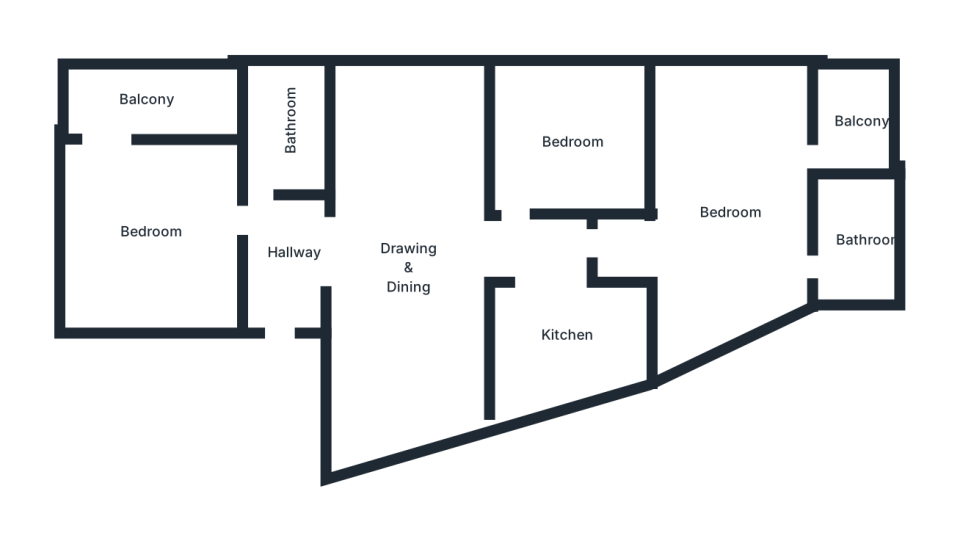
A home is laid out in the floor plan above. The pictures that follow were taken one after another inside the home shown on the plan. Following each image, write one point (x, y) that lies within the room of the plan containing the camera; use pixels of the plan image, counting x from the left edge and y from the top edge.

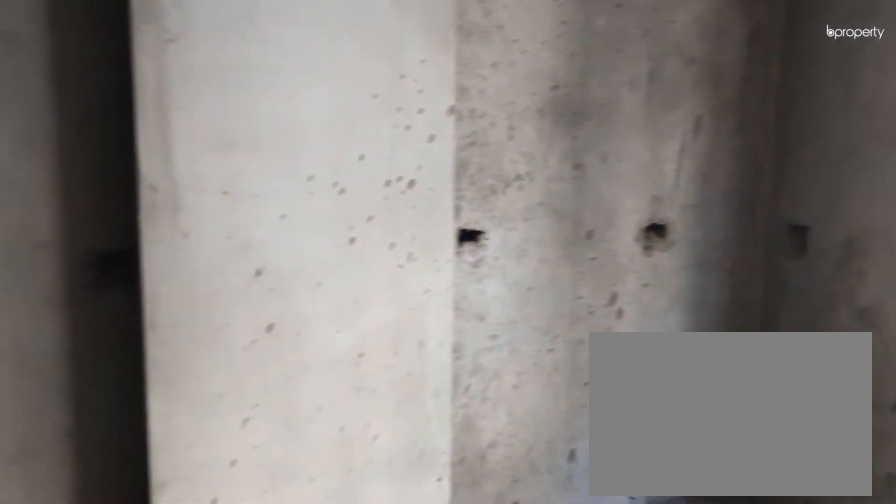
(409, 267)
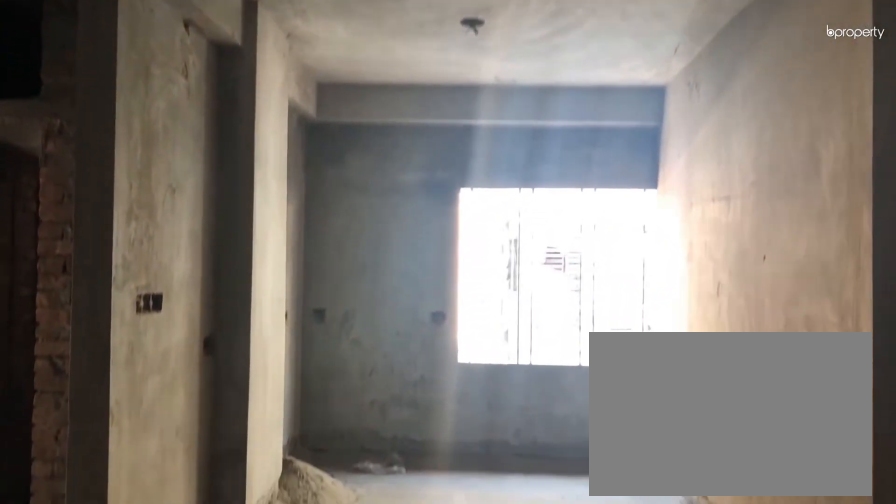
(409, 267)
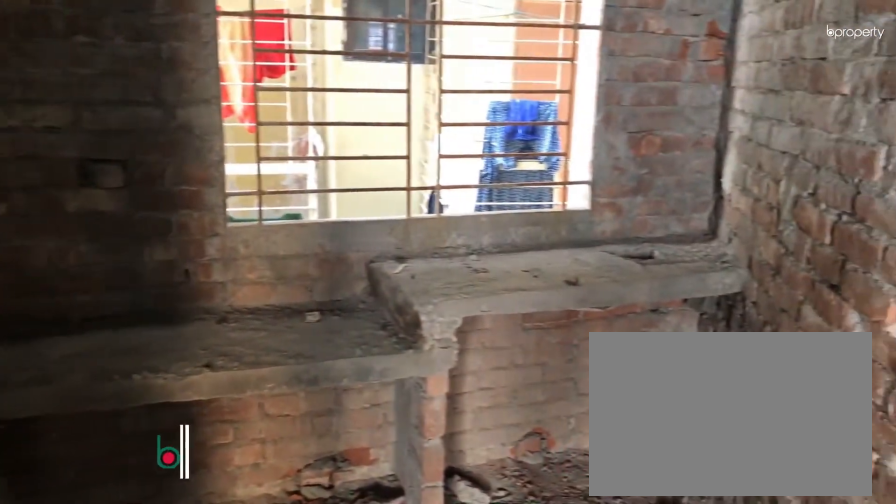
(576, 345)
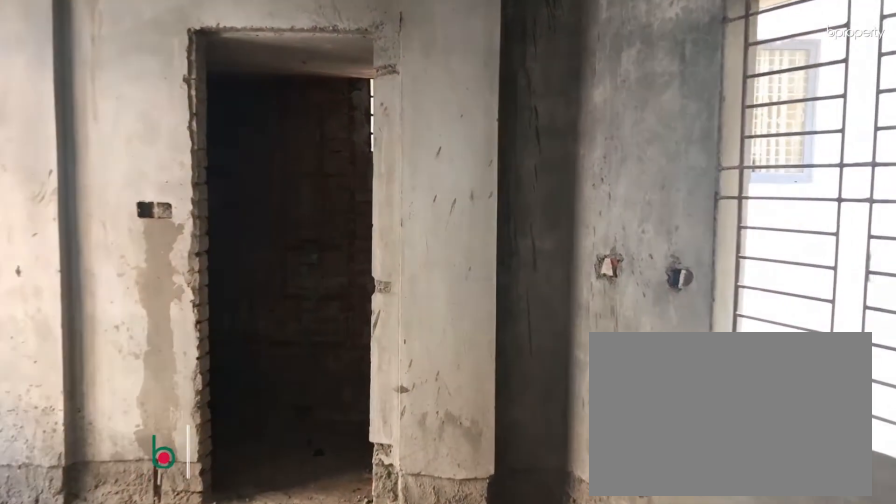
(730, 212)
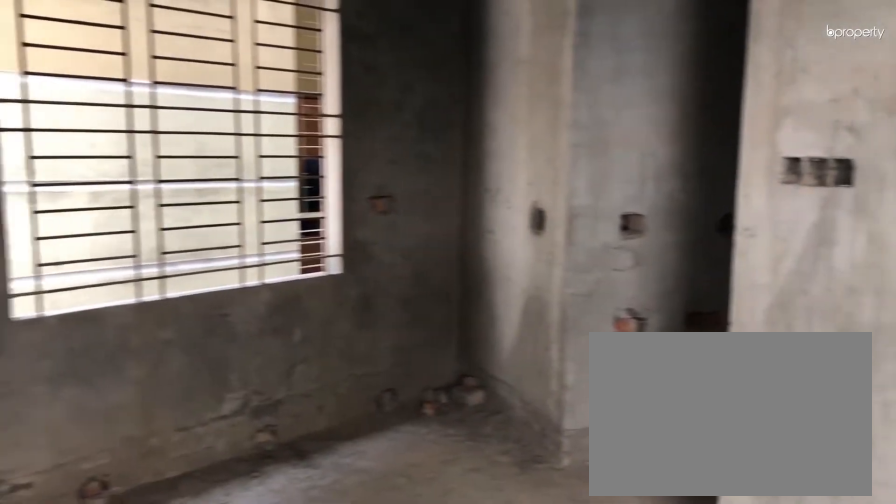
(730, 212)
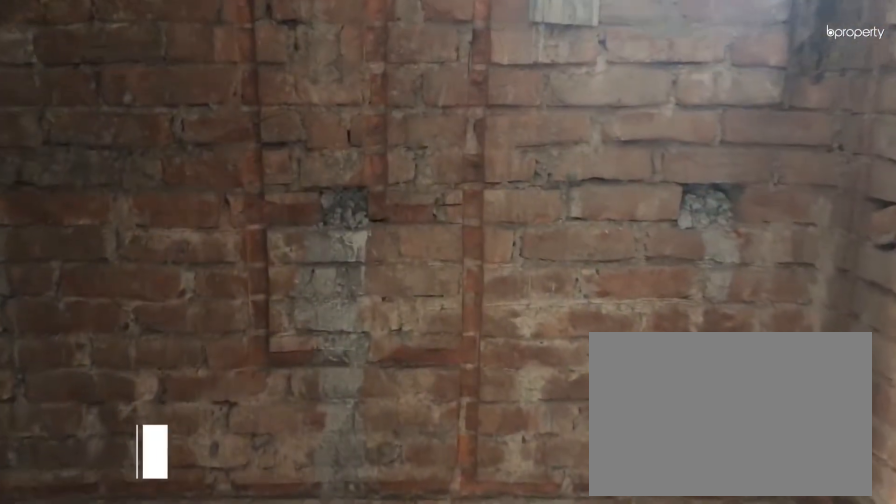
(858, 247)
